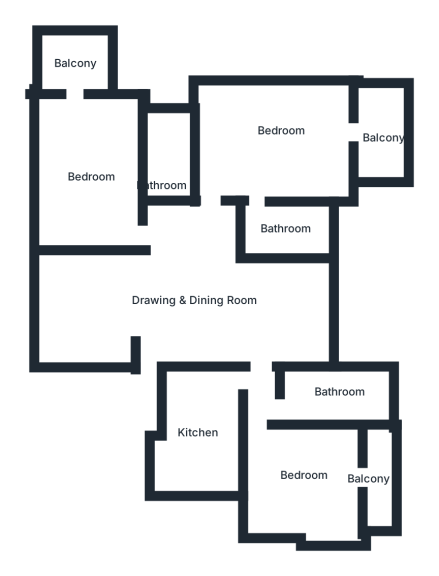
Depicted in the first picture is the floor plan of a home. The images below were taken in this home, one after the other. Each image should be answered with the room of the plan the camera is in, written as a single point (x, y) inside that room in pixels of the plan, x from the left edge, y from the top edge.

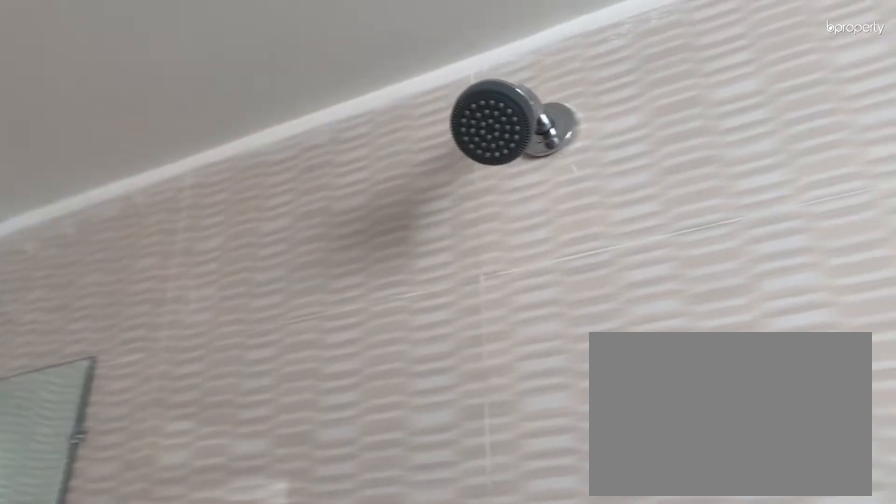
(325, 392)
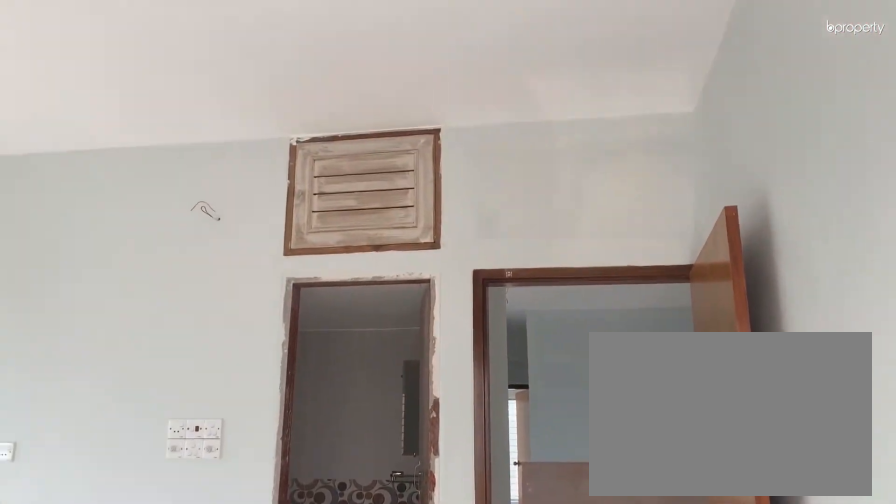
(266, 157)
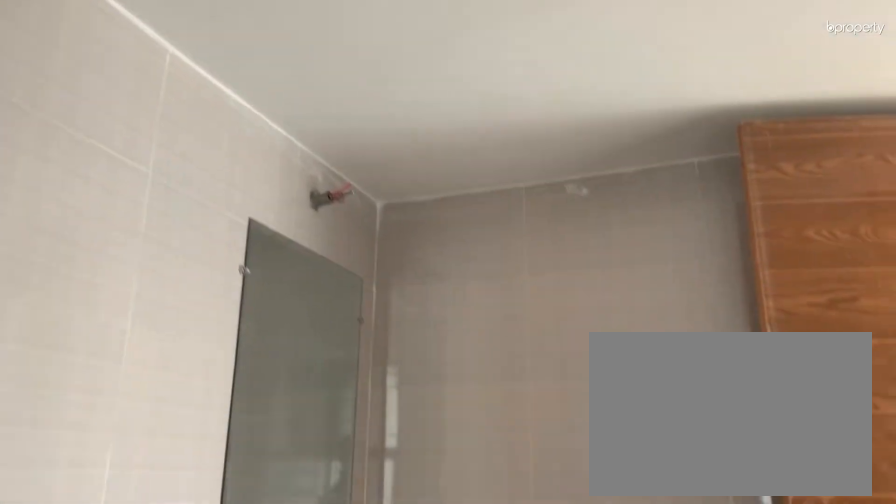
(281, 228)
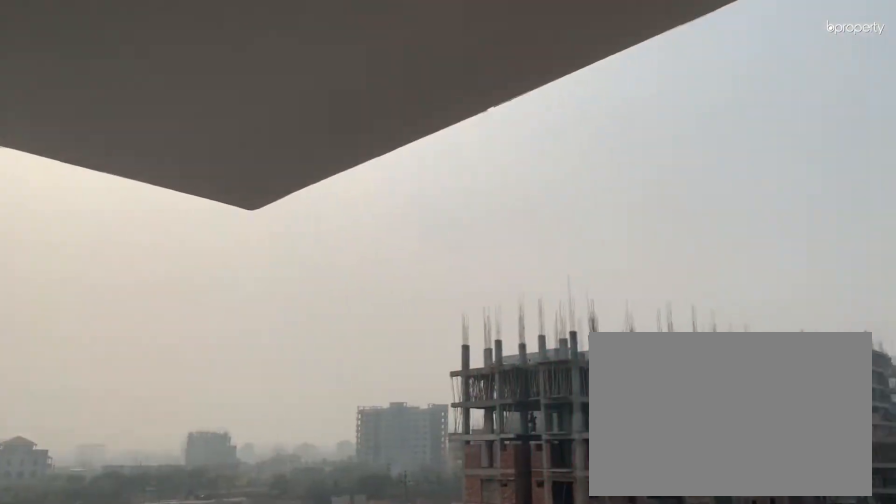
(383, 136)
